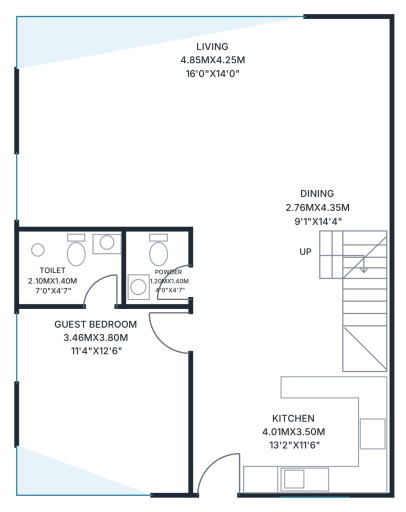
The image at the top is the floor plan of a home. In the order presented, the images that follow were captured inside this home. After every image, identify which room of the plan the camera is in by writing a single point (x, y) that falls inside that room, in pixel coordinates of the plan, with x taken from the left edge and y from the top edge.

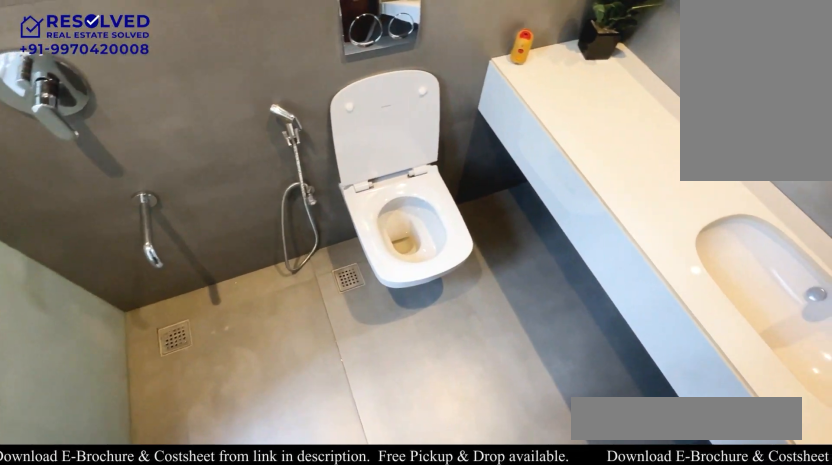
(69, 266)
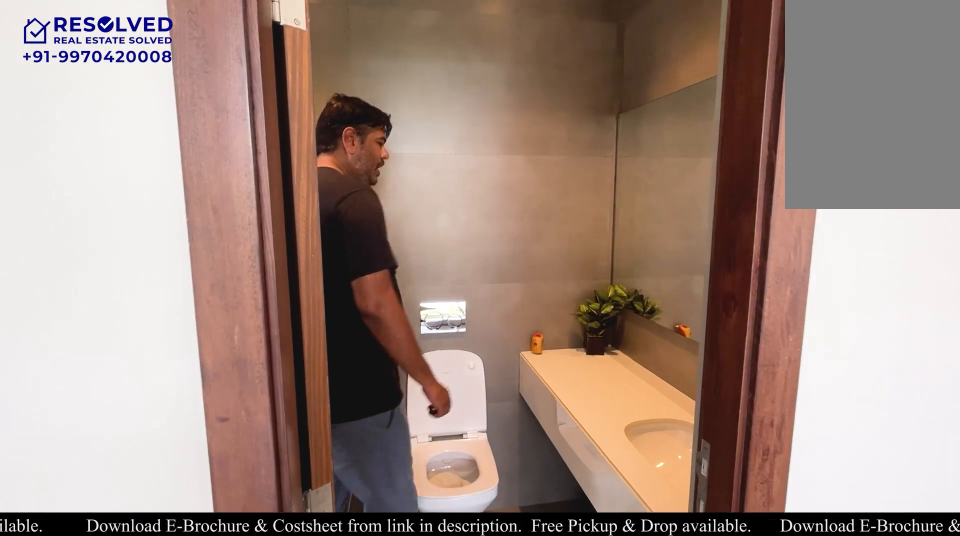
(69, 266)
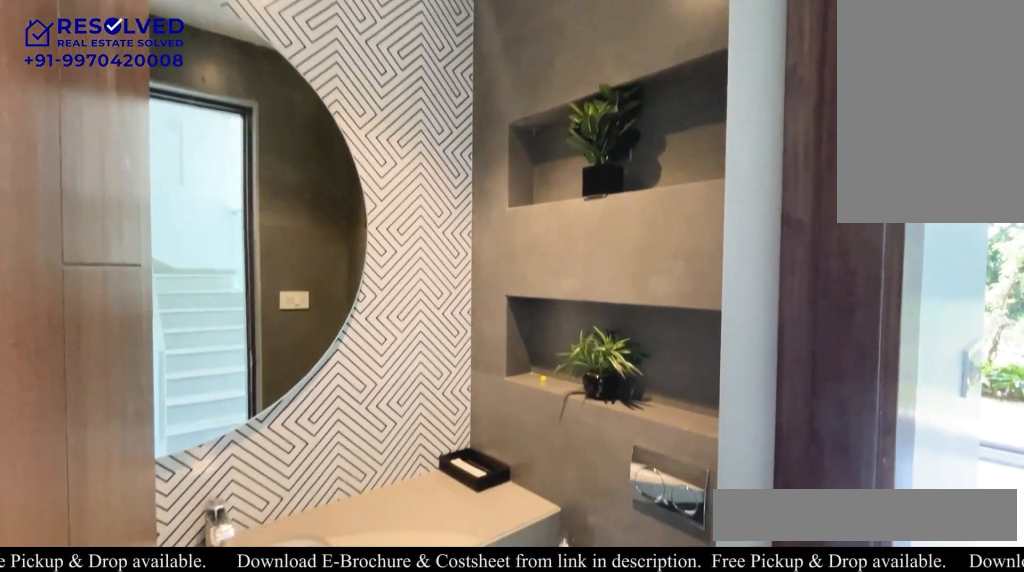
(157, 265)
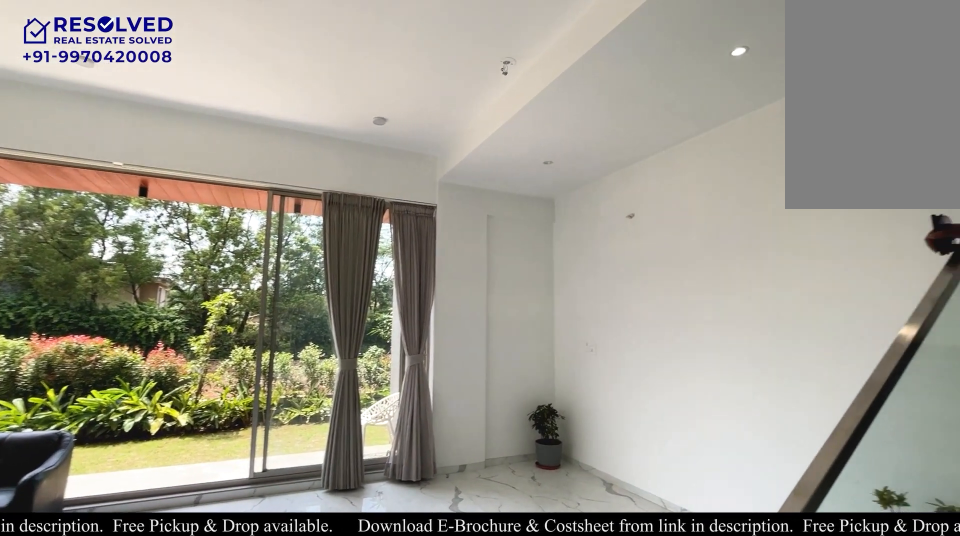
(357, 292)
